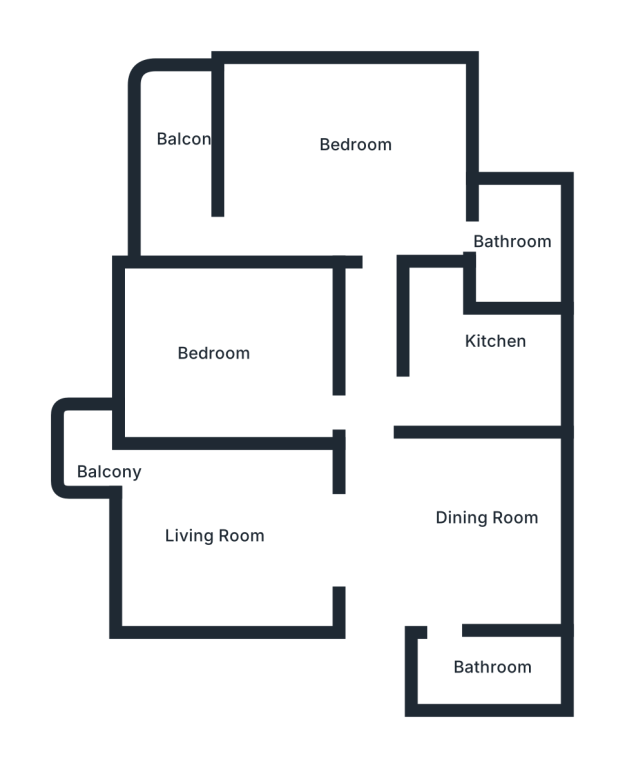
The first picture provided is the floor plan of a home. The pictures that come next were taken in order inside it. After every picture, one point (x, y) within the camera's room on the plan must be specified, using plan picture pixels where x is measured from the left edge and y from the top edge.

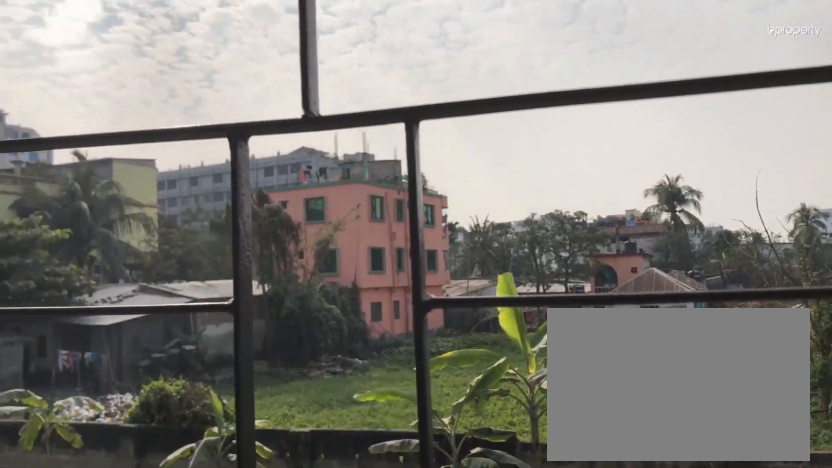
(86, 444)
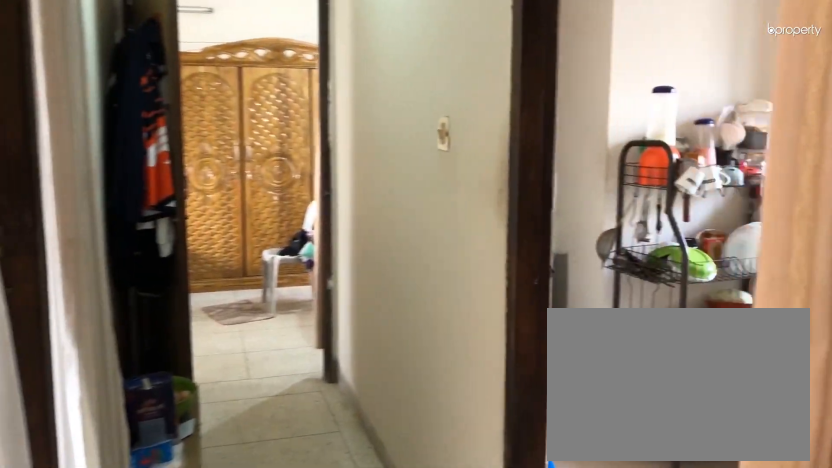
(446, 391)
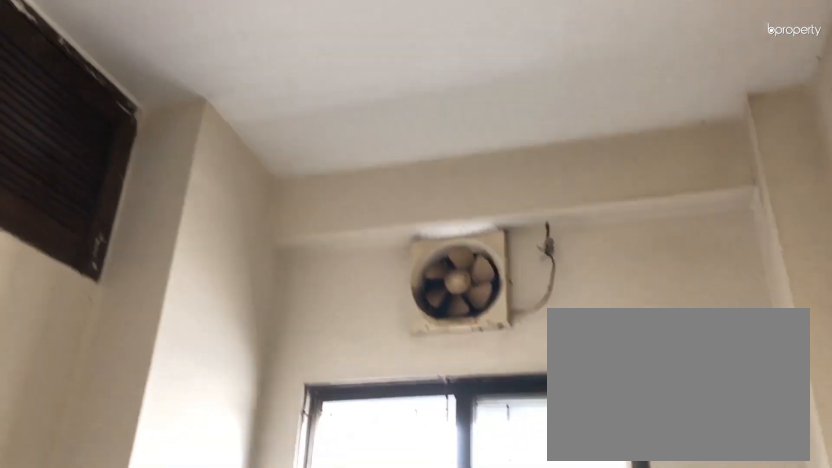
(462, 382)
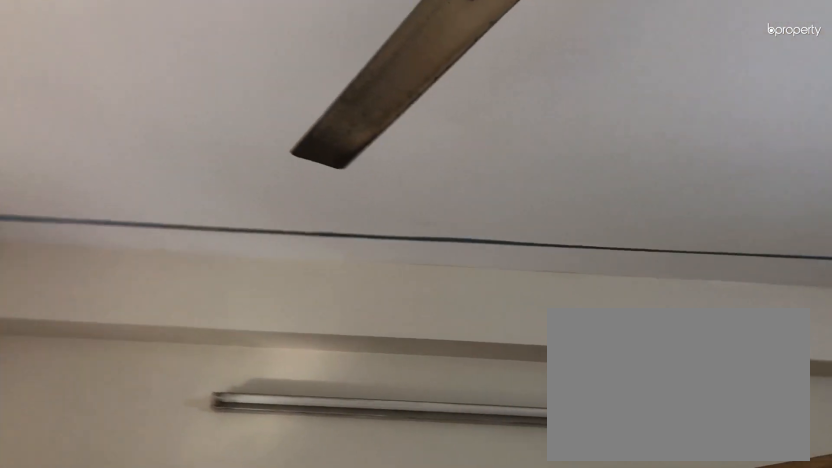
(346, 154)
